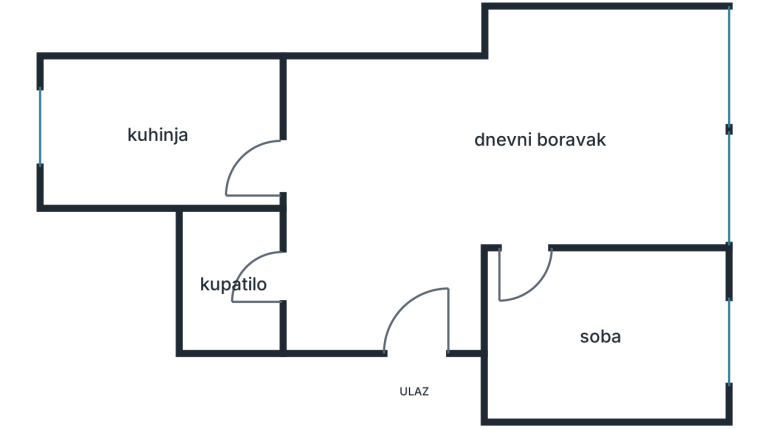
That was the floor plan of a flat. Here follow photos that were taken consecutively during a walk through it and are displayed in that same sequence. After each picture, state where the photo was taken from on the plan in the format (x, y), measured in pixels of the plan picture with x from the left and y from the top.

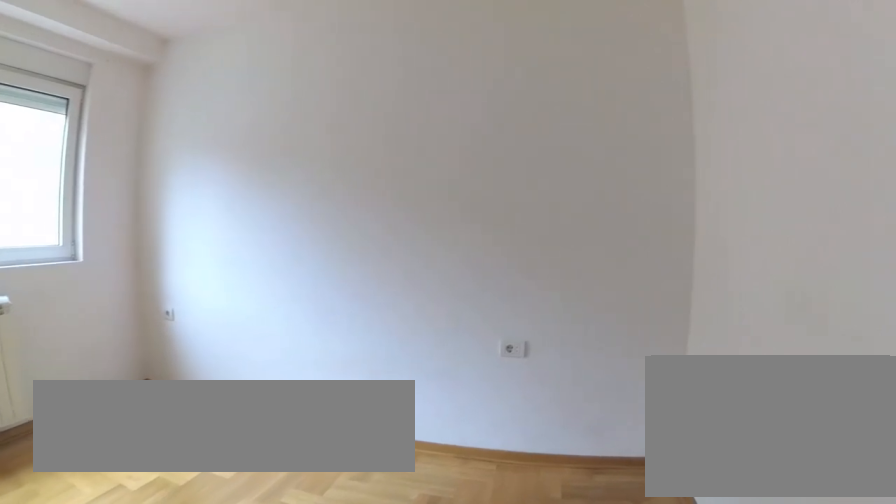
(534, 264)
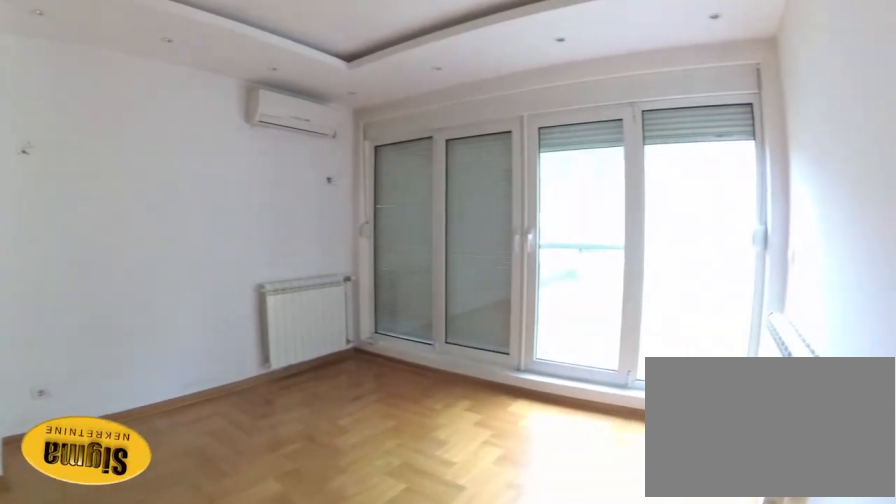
(525, 223)
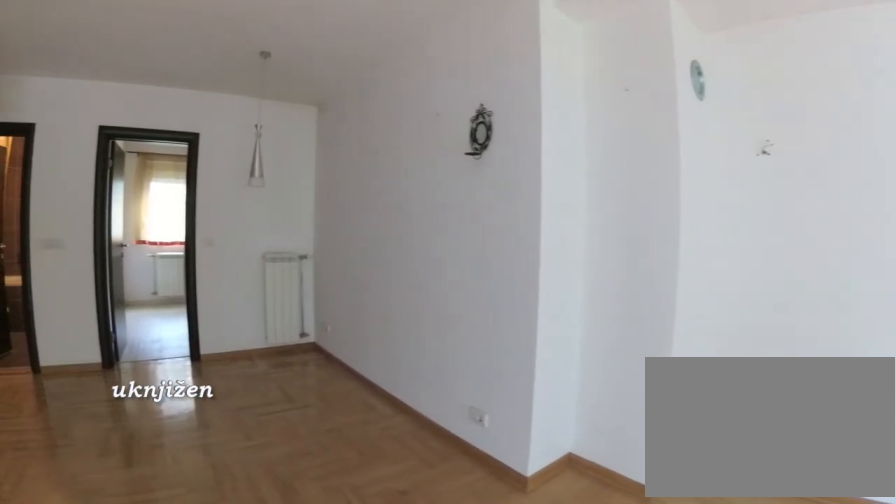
(614, 224)
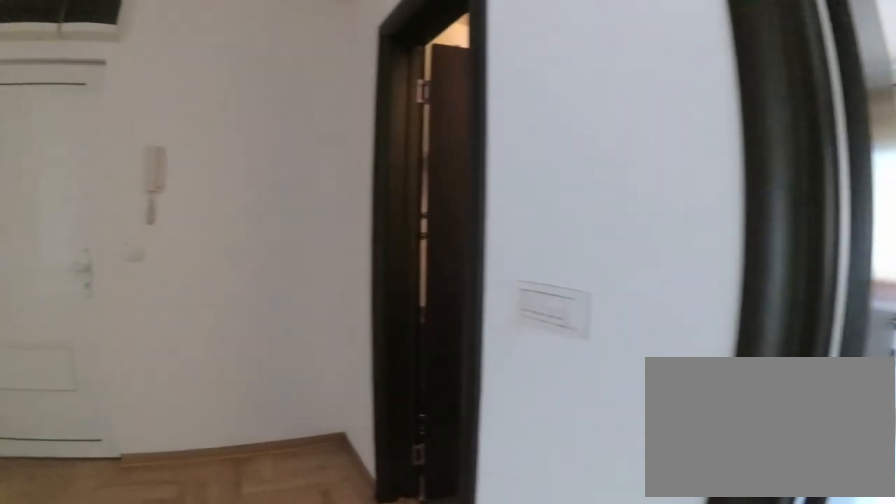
(311, 136)
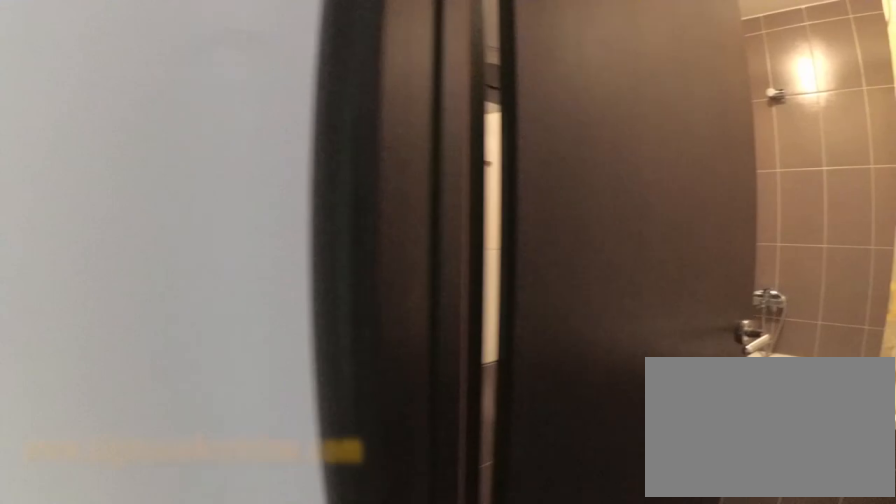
(325, 229)
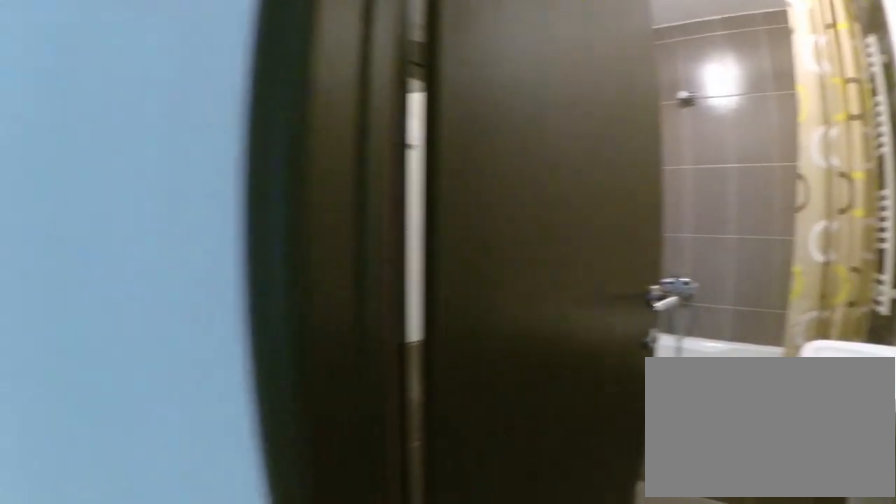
(341, 272)
